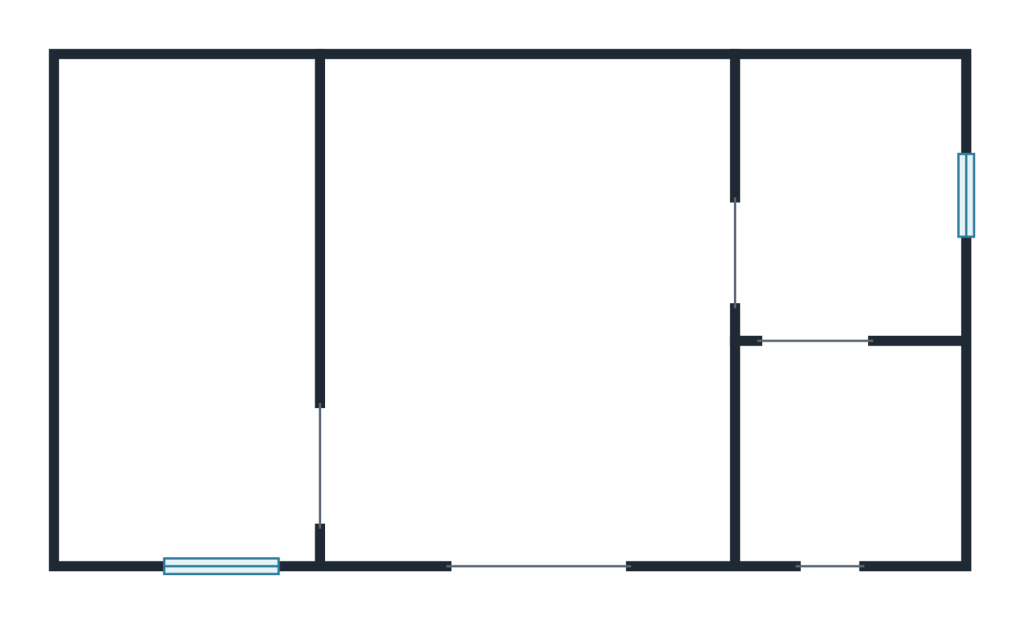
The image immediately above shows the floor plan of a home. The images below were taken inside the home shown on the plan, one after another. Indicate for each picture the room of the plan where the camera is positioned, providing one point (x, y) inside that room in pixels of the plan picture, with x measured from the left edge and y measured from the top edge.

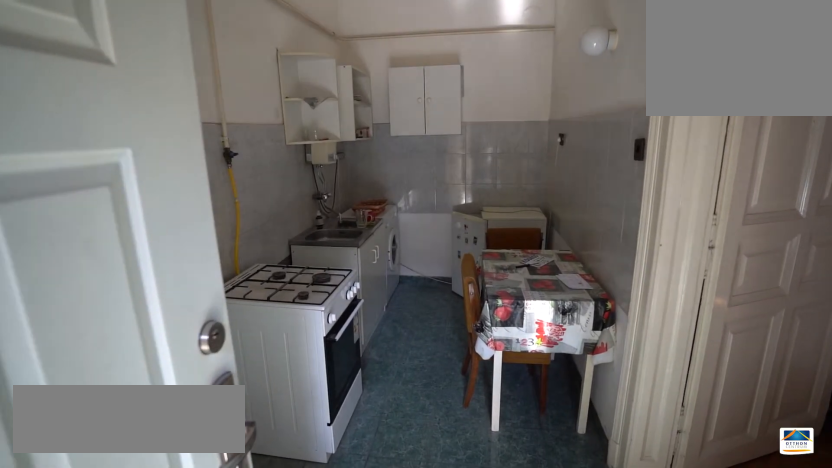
(178, 391)
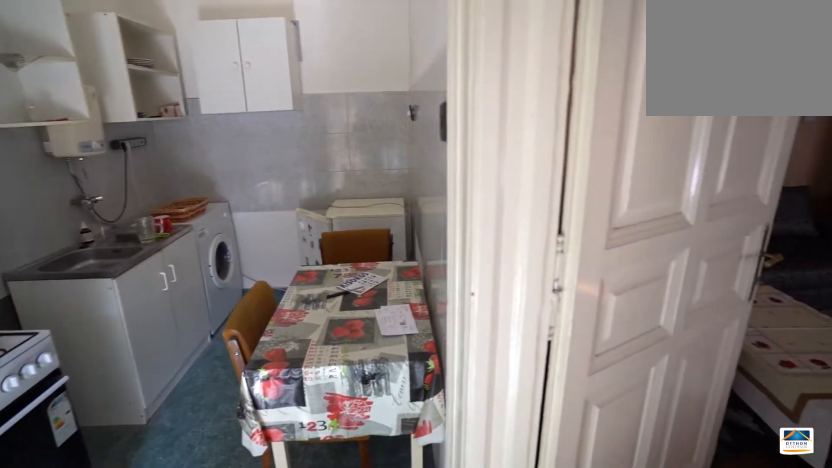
(178, 391)
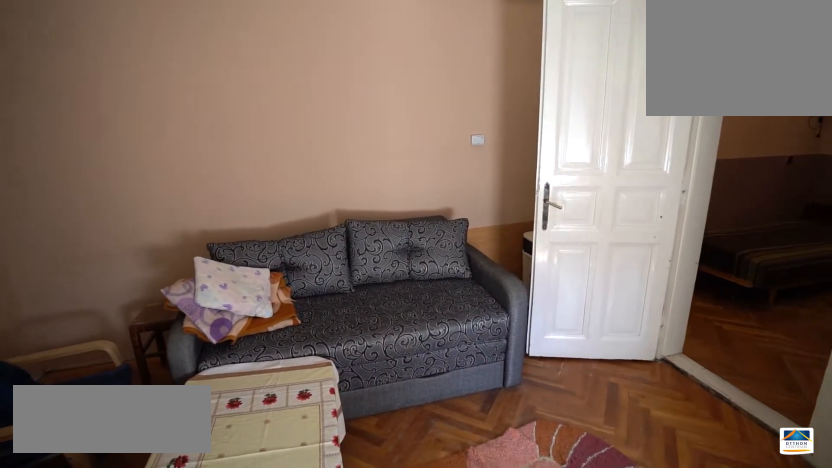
(525, 311)
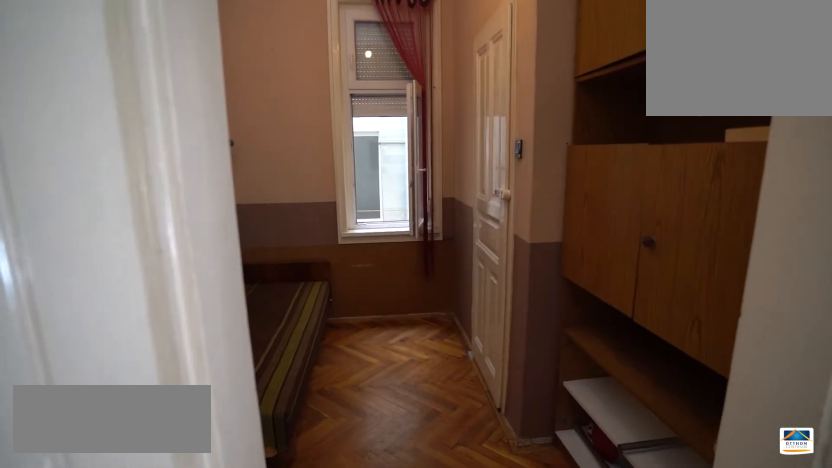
(846, 200)
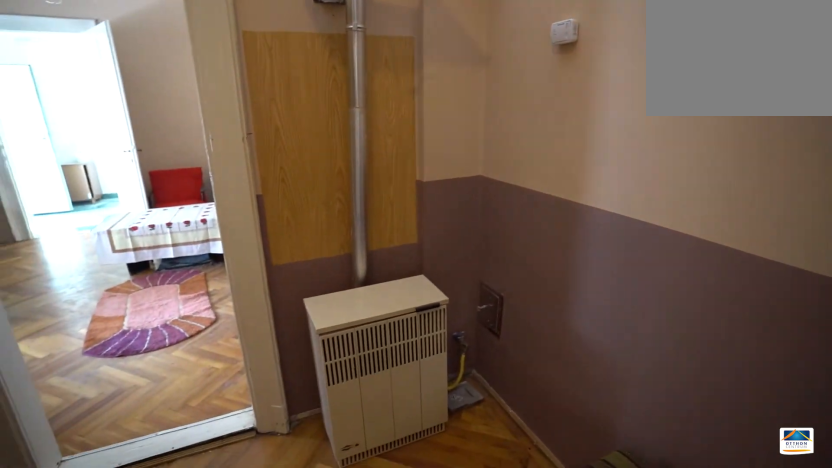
(846, 199)
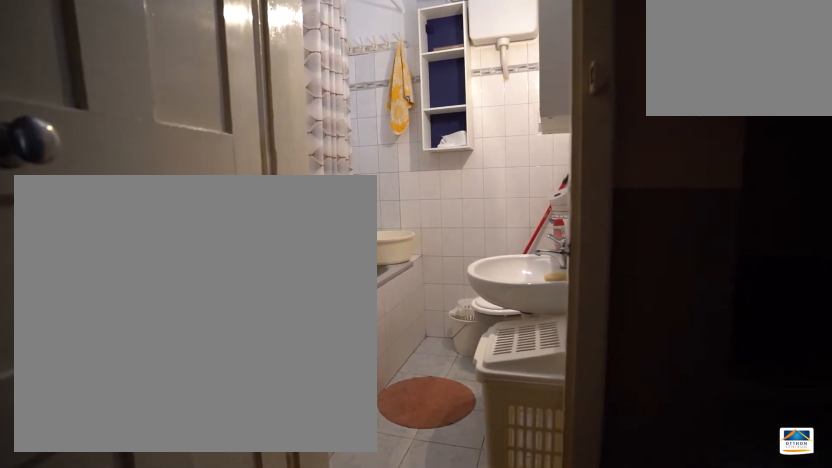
(846, 461)
